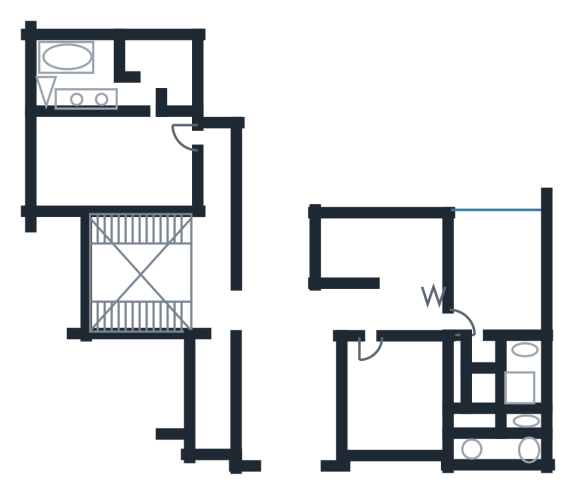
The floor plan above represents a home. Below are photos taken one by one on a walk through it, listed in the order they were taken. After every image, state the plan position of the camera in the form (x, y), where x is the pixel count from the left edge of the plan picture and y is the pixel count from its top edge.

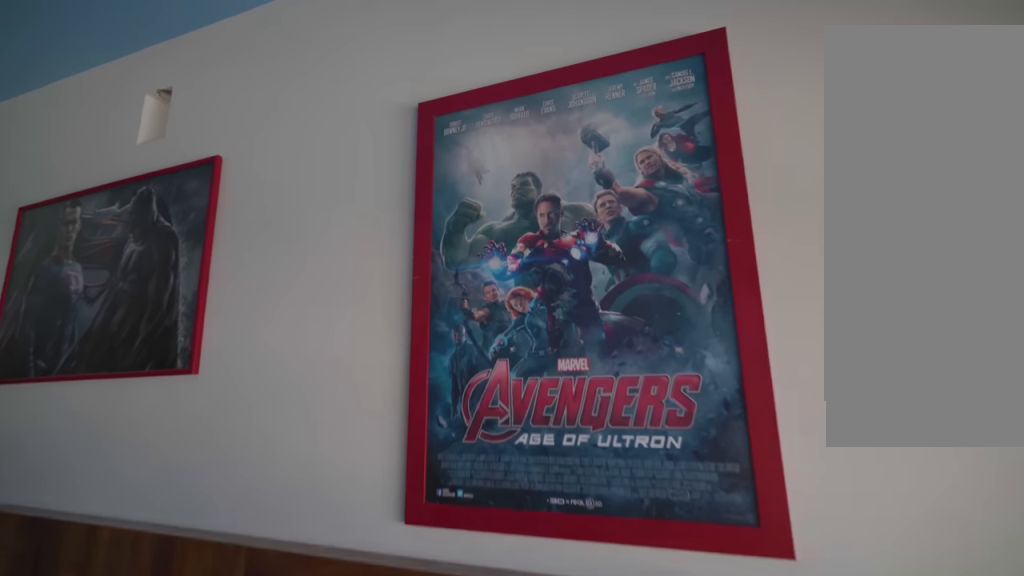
(411, 447)
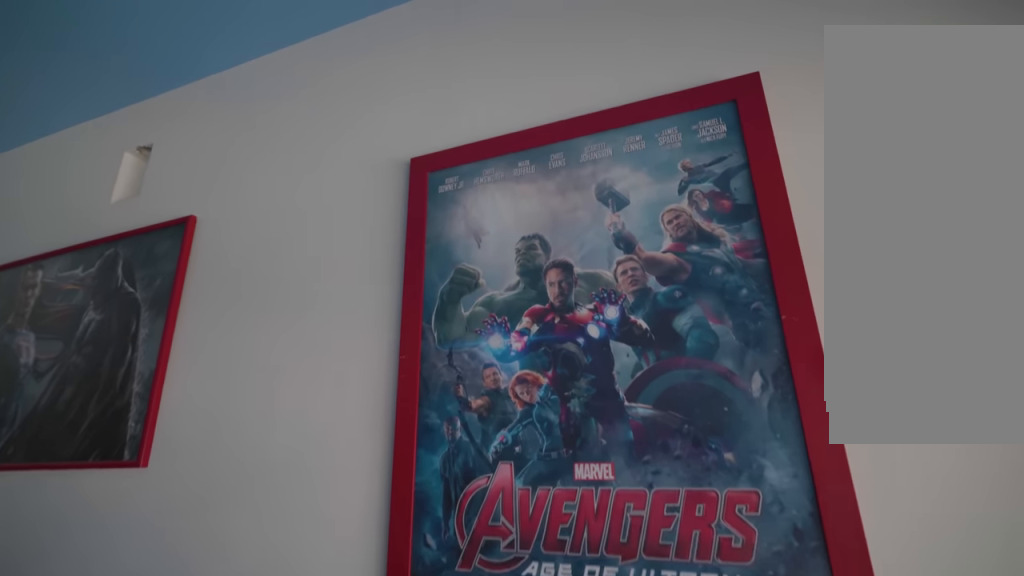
(412, 447)
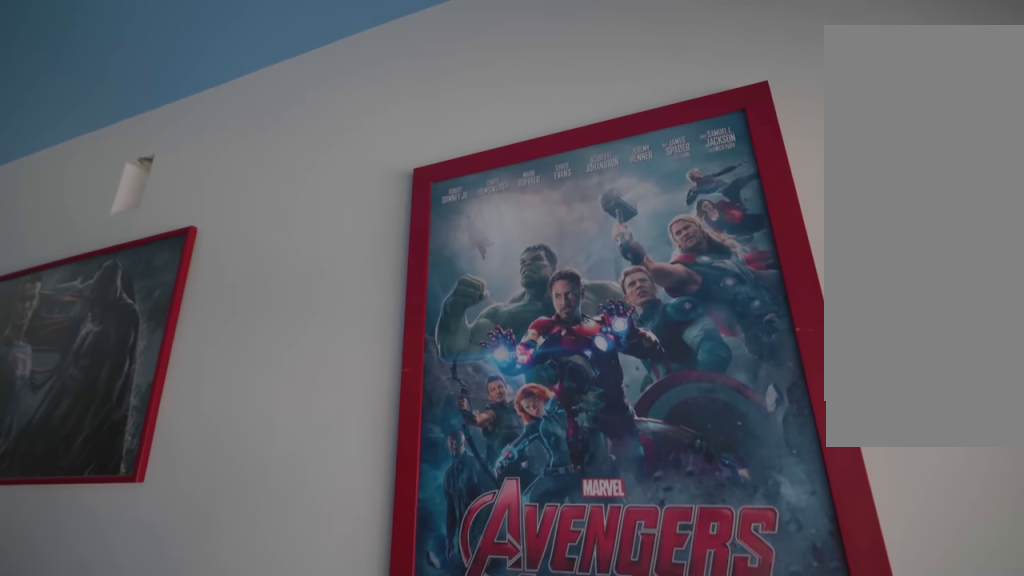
(414, 445)
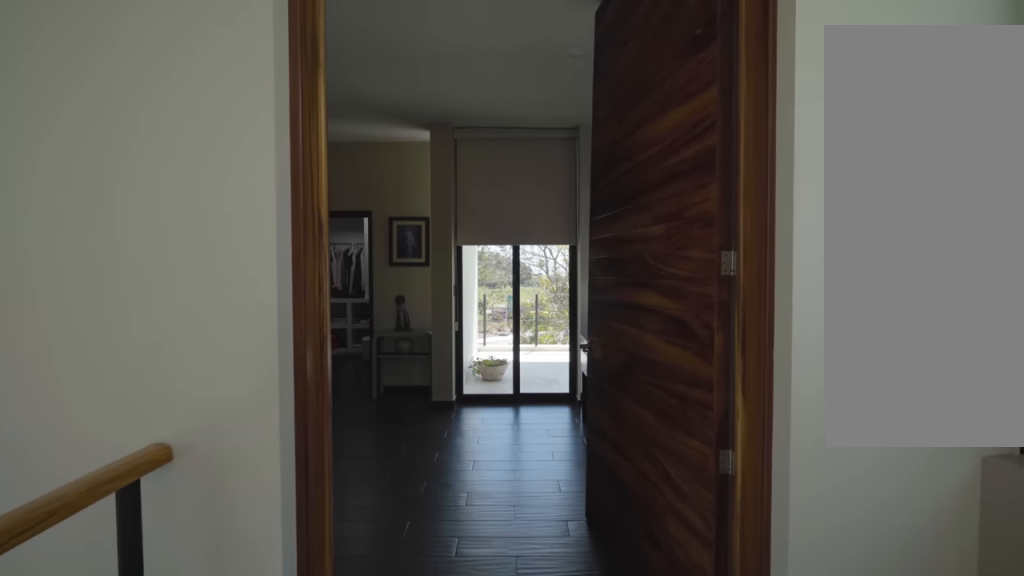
(220, 226)
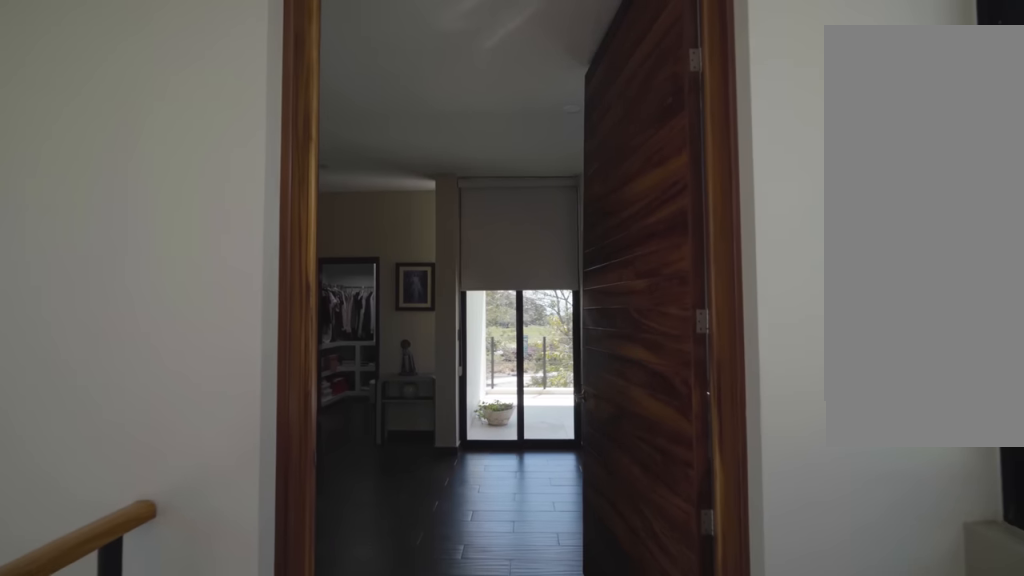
(213, 229)
